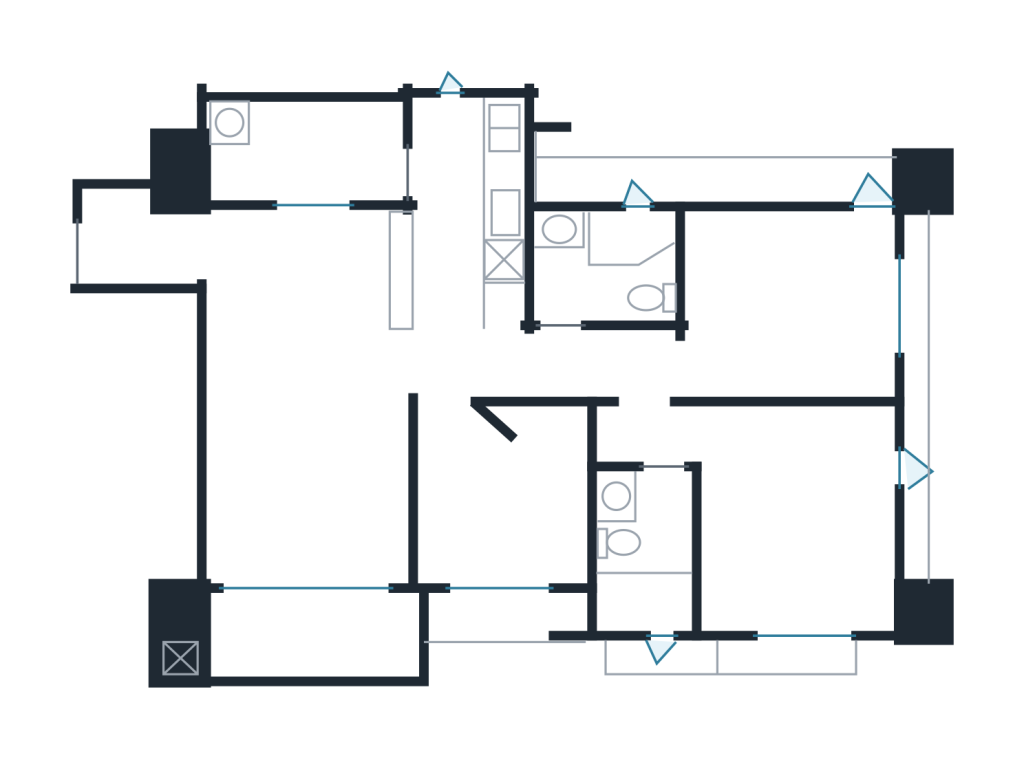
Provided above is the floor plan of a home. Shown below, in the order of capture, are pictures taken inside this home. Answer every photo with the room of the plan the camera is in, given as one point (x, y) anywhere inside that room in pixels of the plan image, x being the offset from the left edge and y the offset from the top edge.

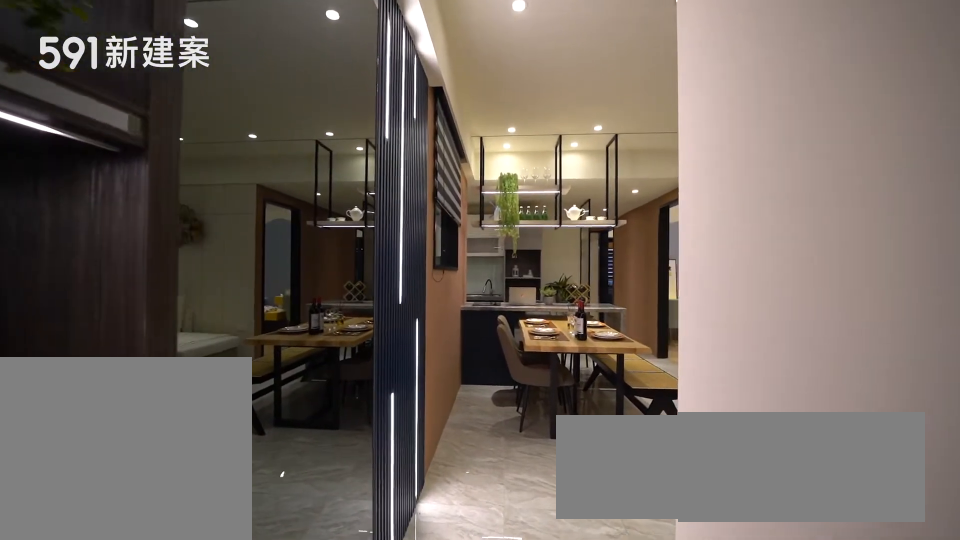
(142, 232)
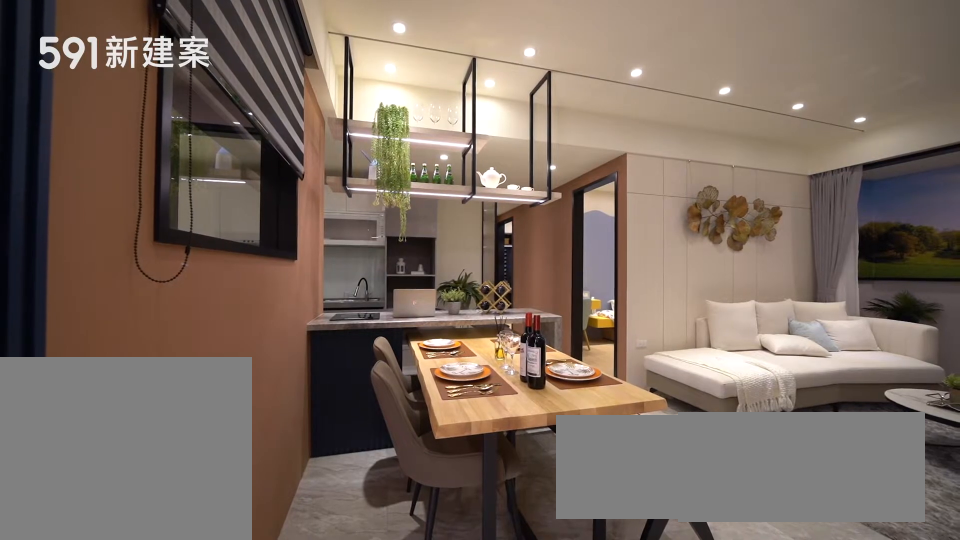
(316, 276)
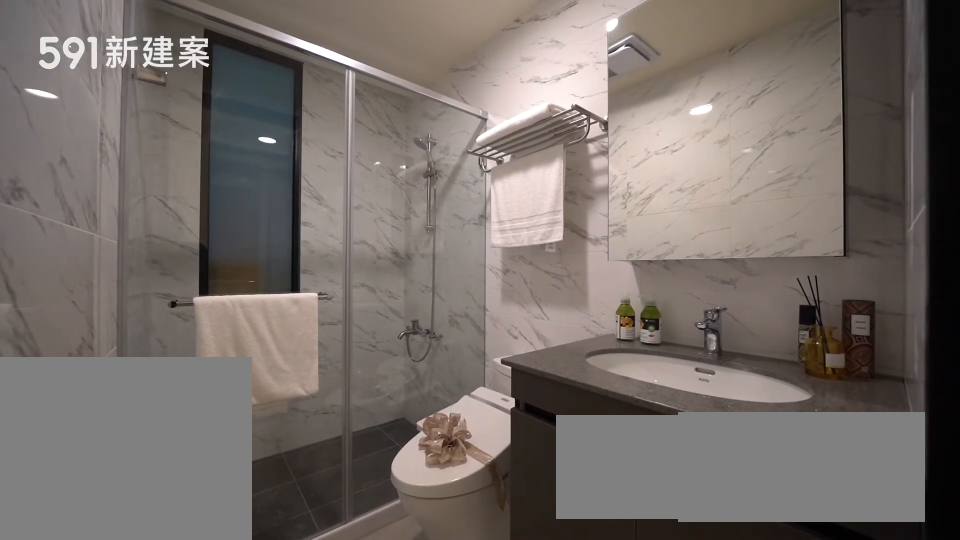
(640, 557)
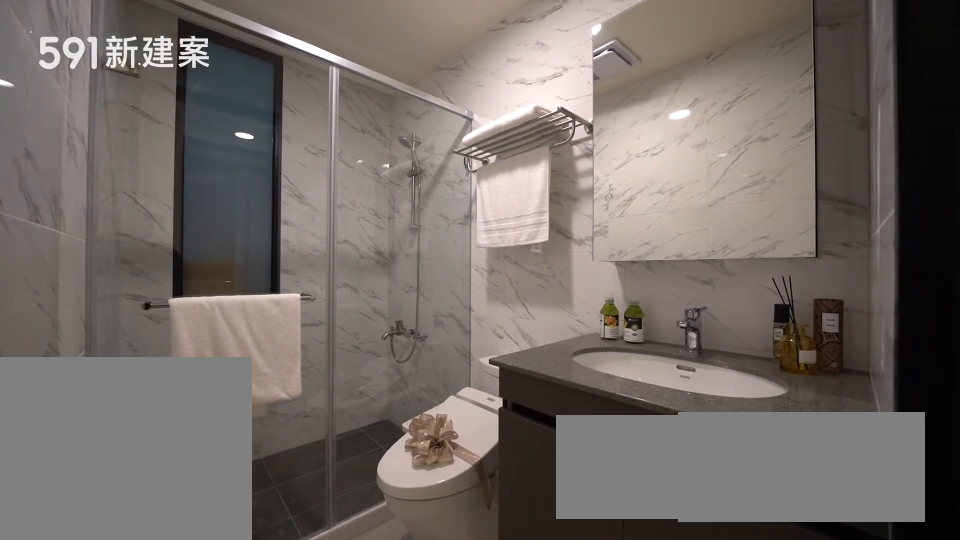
(640, 557)
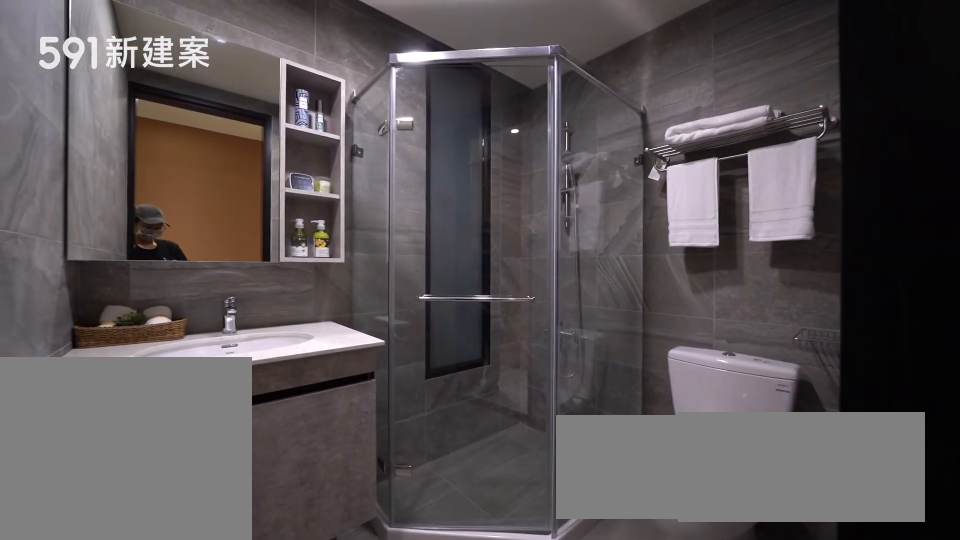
(613, 264)
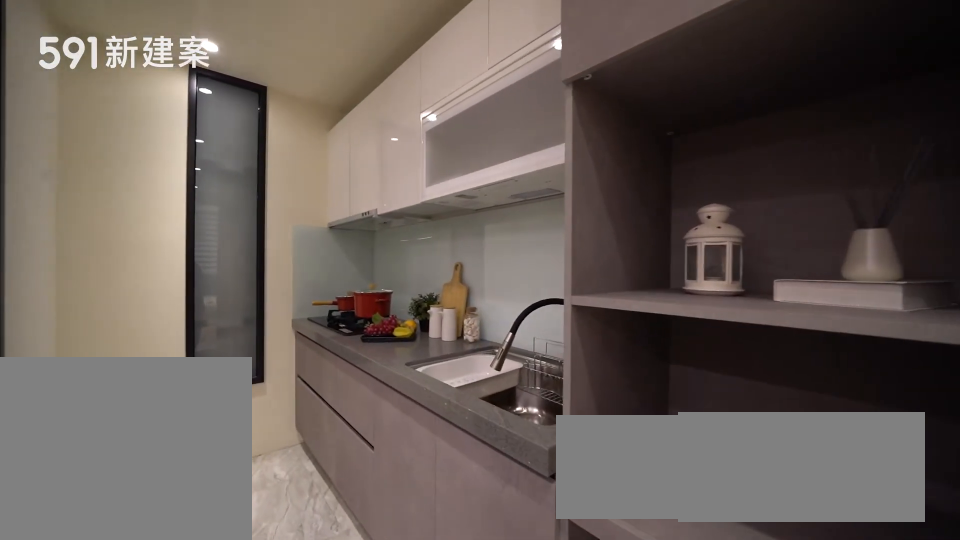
(469, 205)
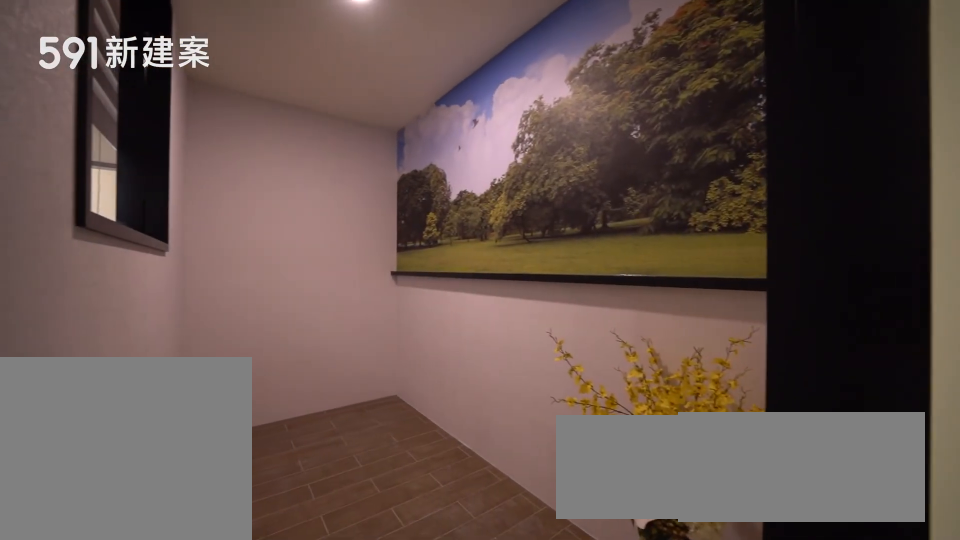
(299, 149)
